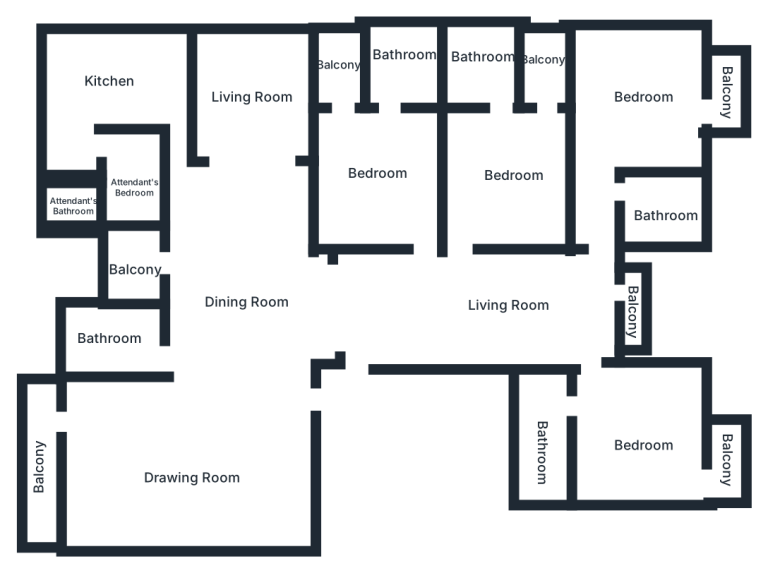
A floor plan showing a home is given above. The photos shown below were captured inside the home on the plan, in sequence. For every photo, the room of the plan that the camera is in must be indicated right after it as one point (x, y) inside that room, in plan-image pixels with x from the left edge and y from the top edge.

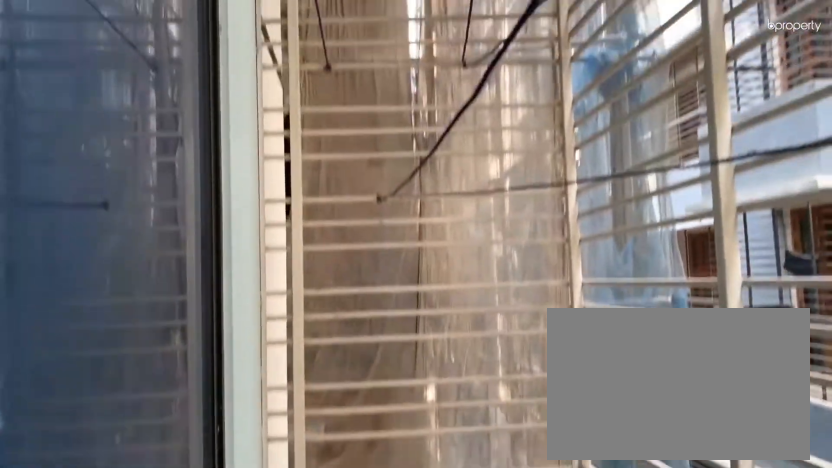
(37, 469)
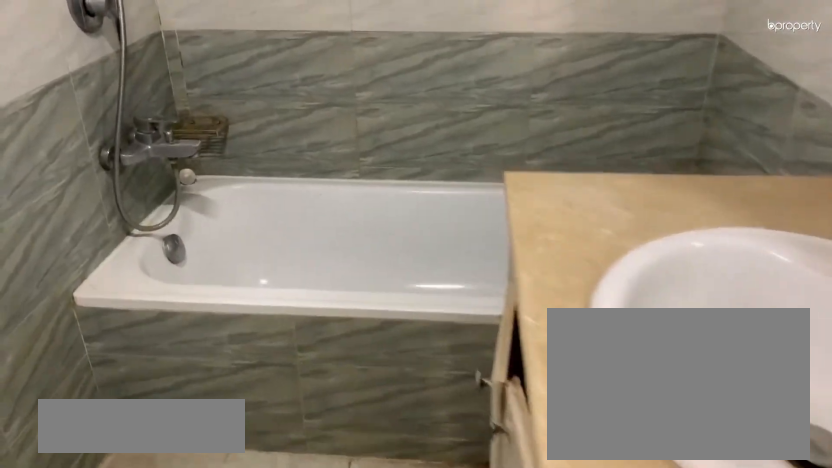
(120, 342)
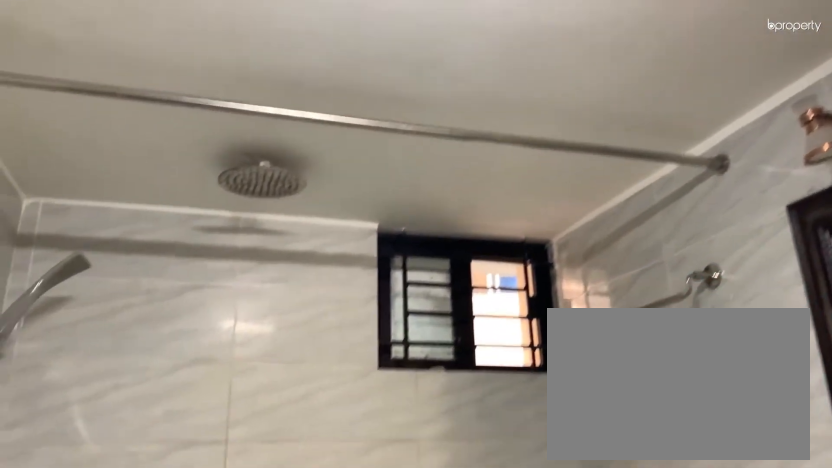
(120, 342)
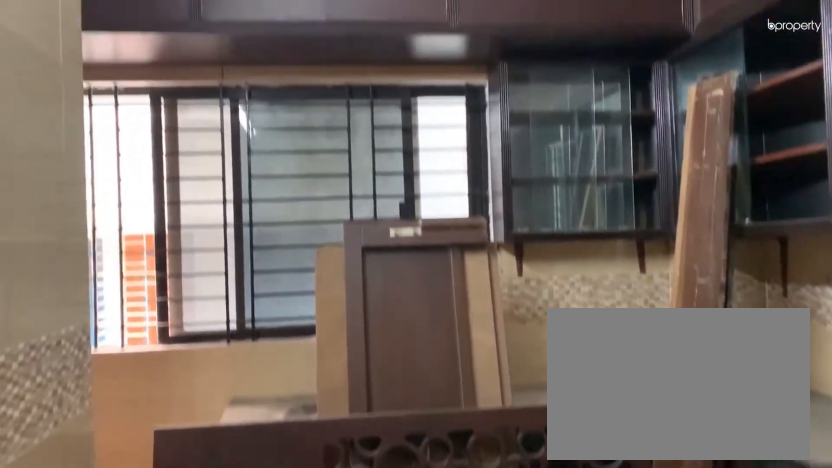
(105, 75)
